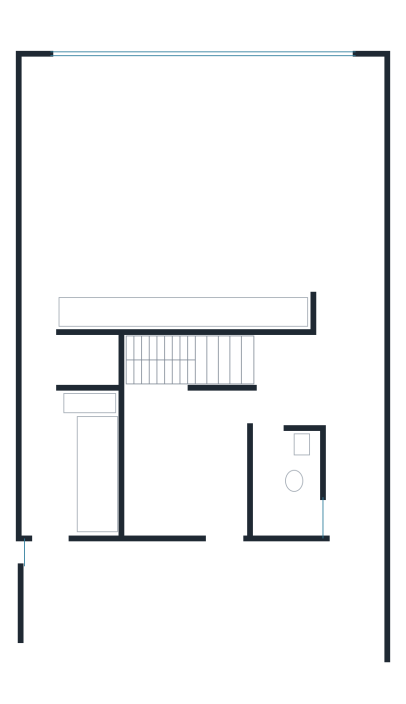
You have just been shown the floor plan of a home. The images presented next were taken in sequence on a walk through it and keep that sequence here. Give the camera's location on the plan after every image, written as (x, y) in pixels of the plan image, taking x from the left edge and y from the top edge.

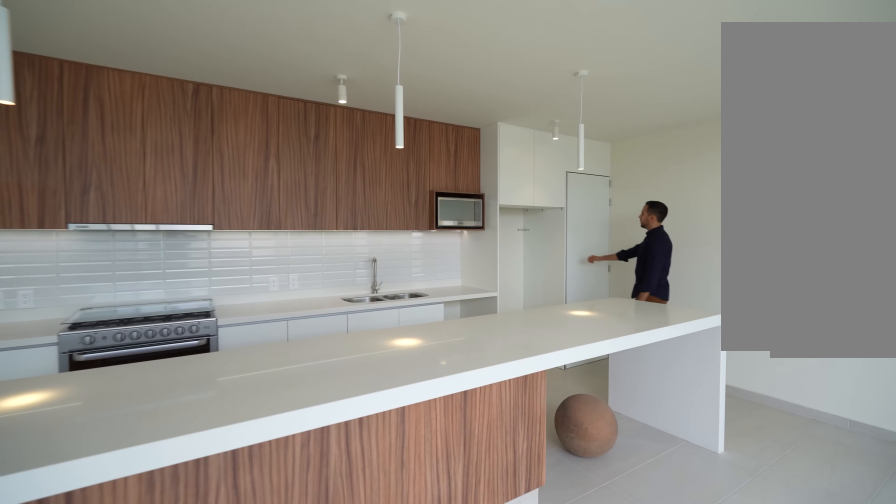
(163, 162)
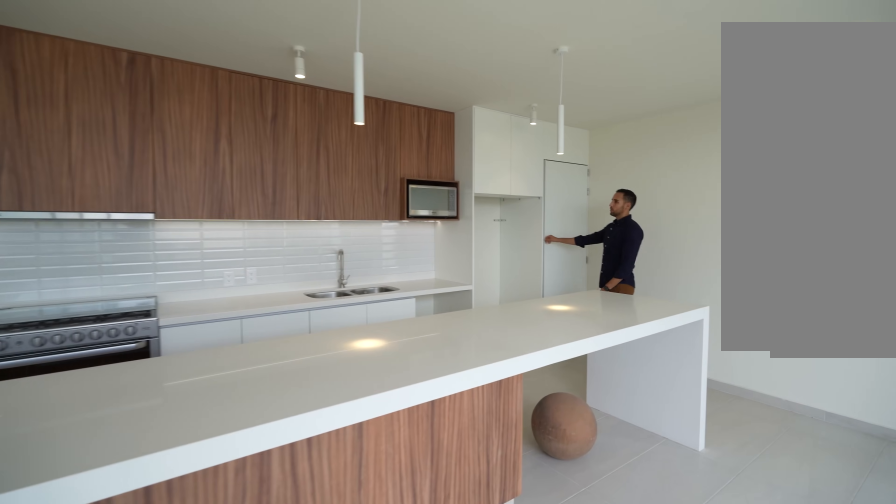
(188, 161)
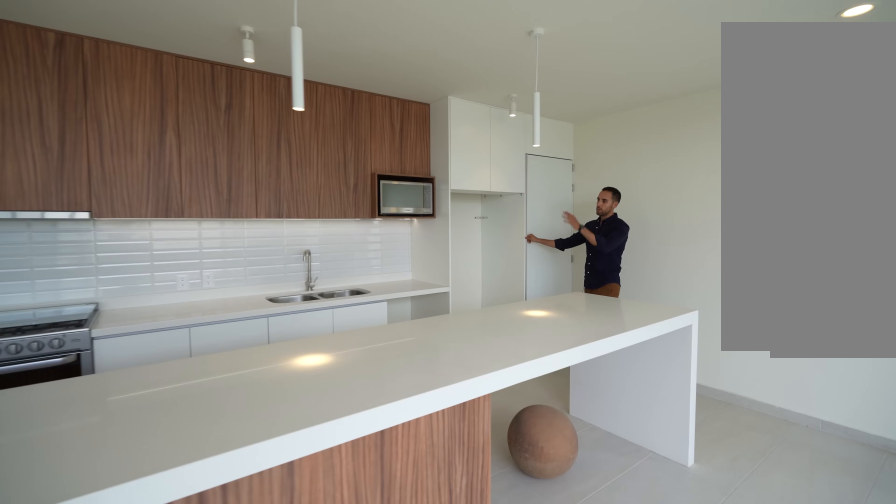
(200, 159)
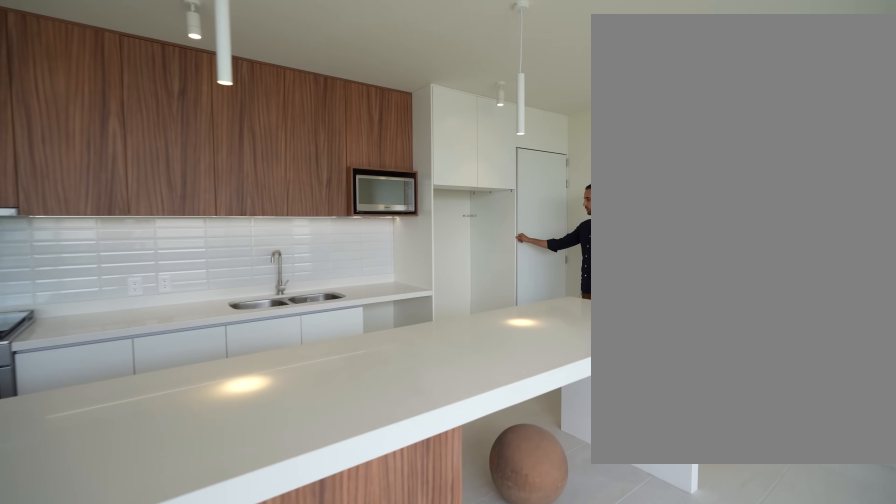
(200, 159)
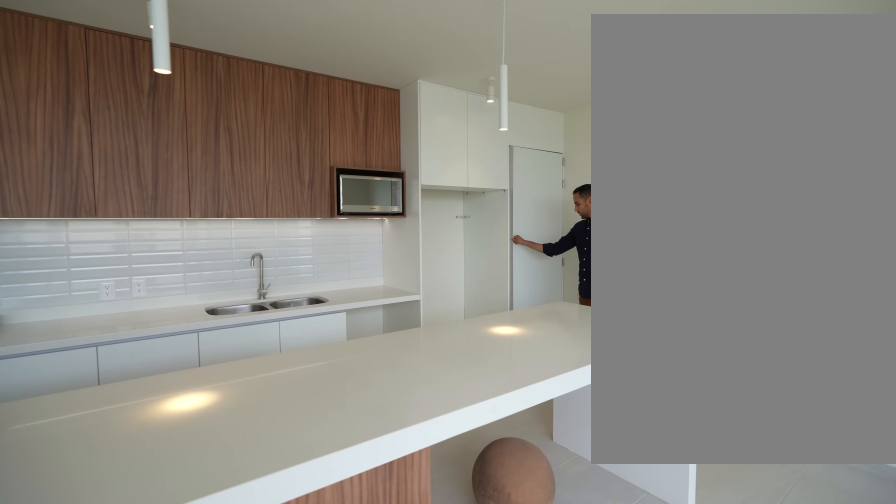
(203, 159)
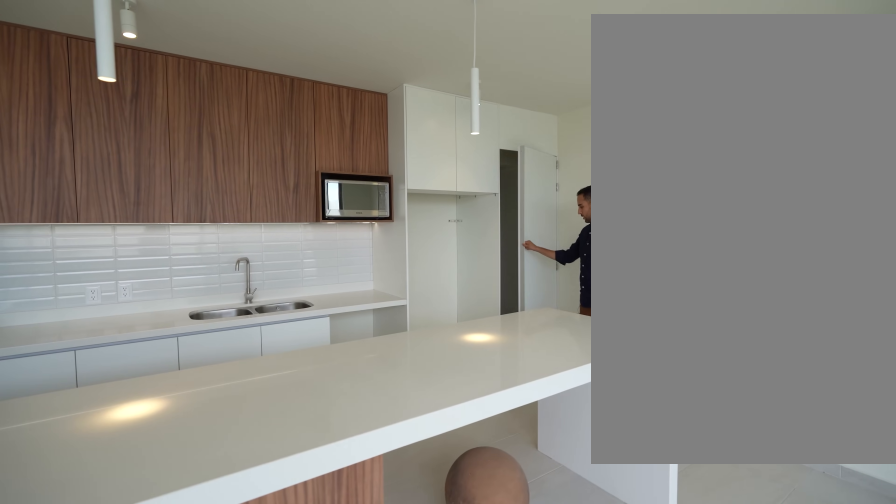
(203, 159)
